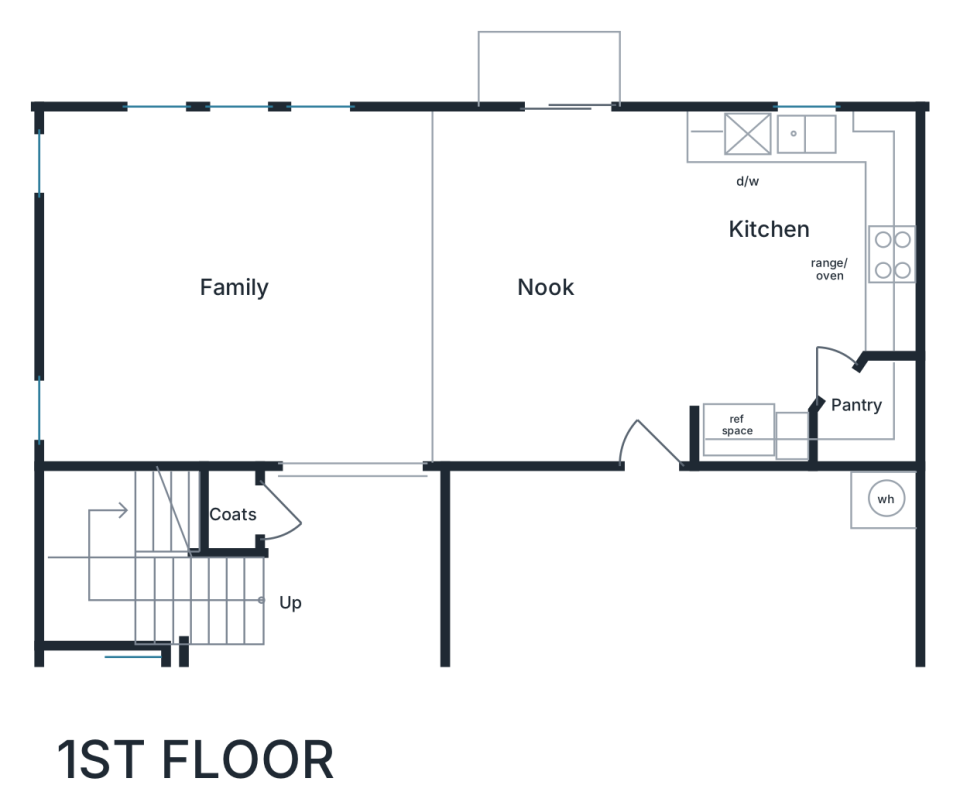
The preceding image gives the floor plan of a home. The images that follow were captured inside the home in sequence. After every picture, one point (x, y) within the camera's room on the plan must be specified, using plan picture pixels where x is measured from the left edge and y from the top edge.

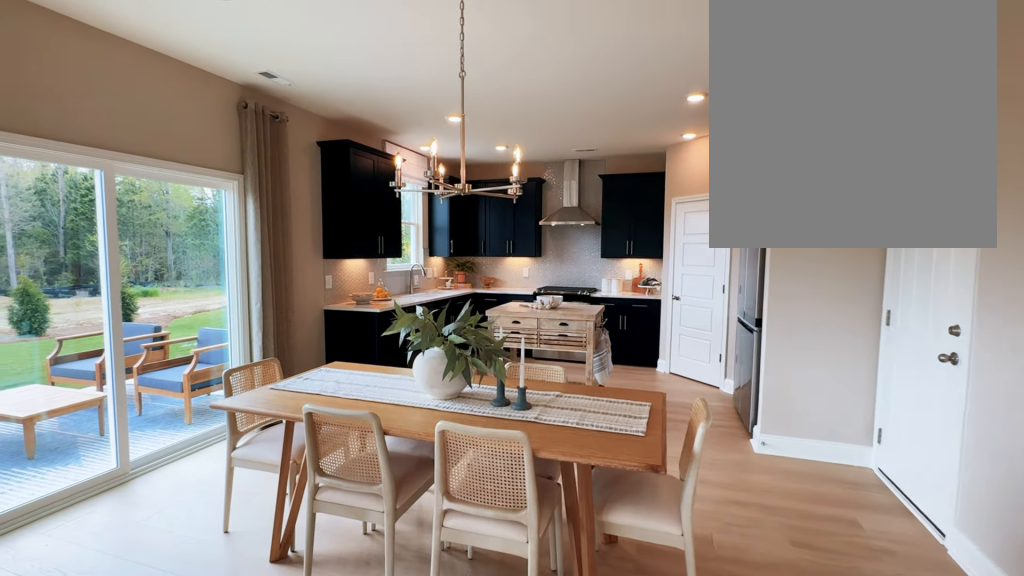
(549, 286)
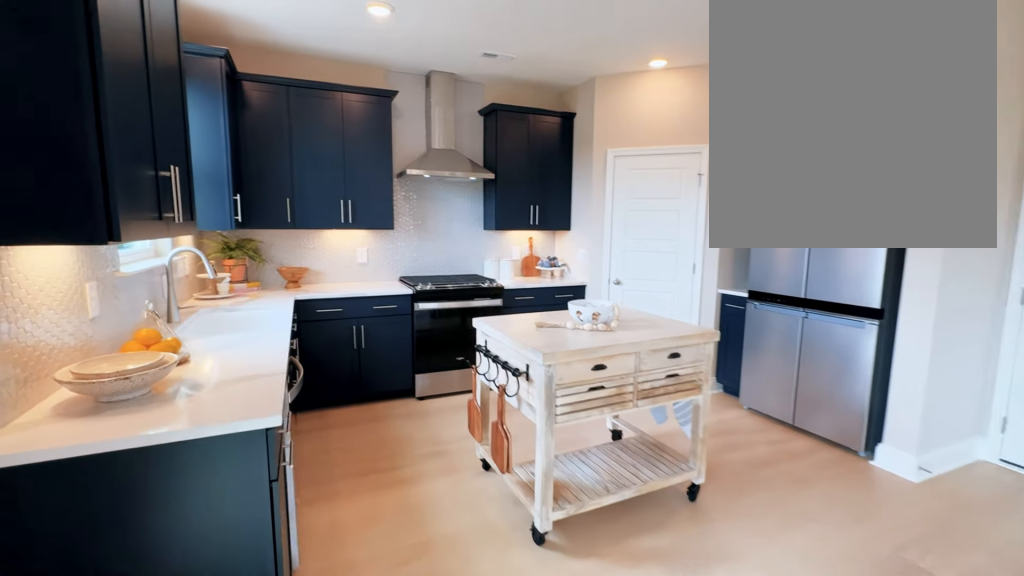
(802, 286)
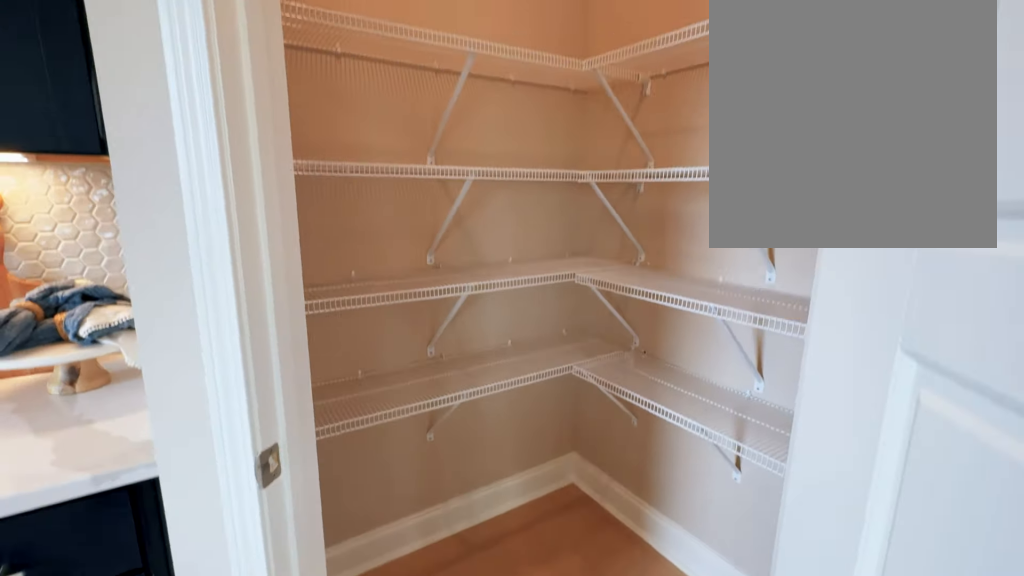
(802, 286)
